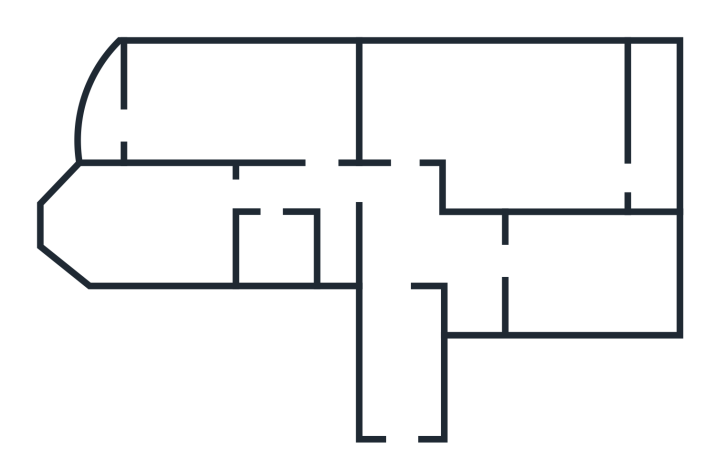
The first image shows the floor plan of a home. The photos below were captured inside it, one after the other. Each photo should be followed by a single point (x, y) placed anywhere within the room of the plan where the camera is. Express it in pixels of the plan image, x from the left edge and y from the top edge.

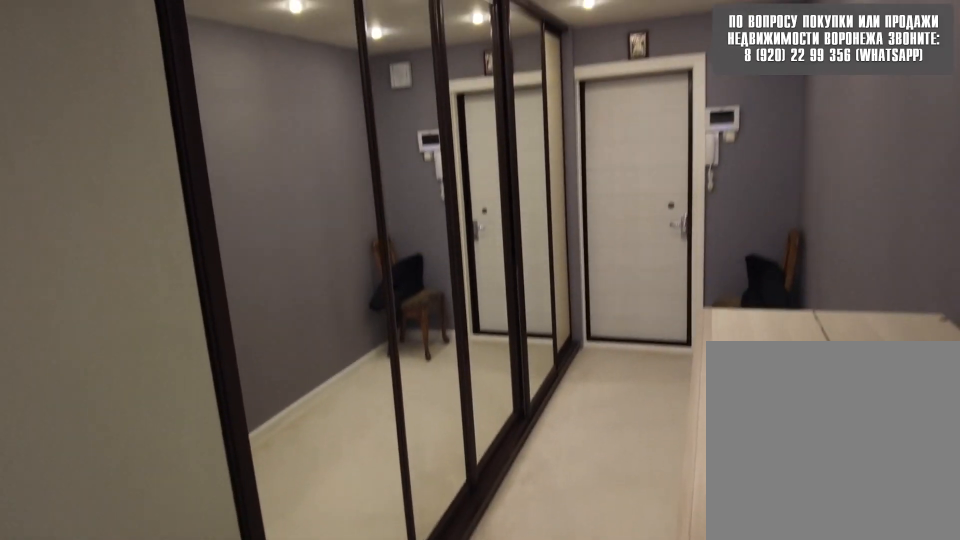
(406, 257)
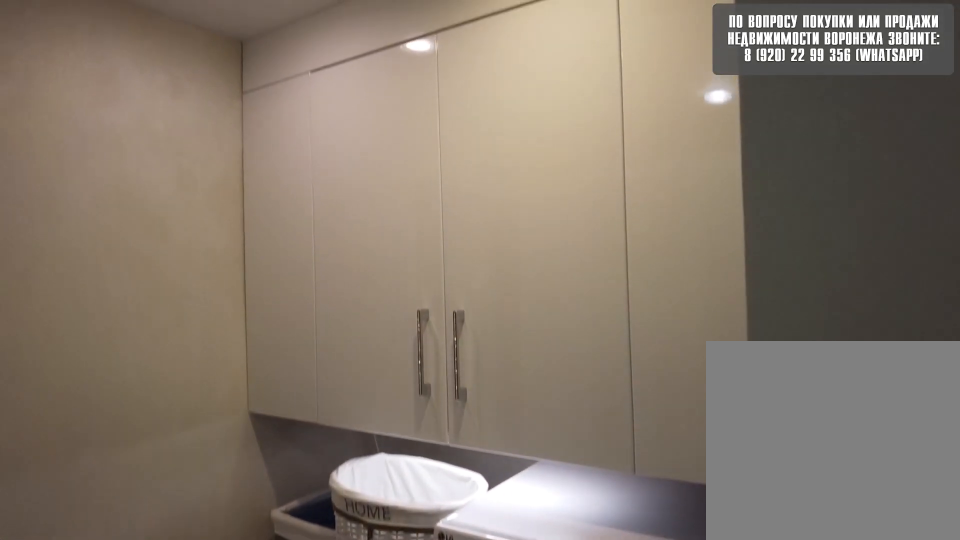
(481, 263)
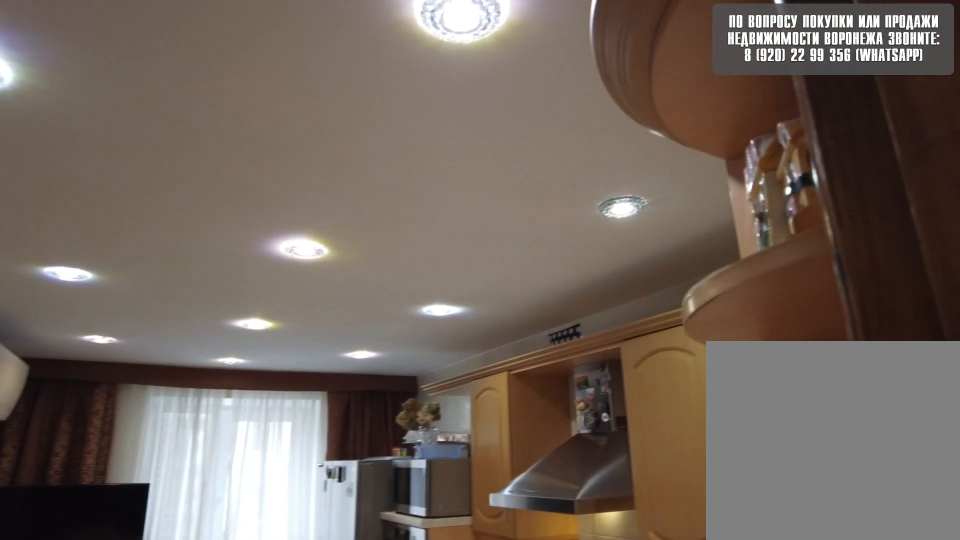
(563, 274)
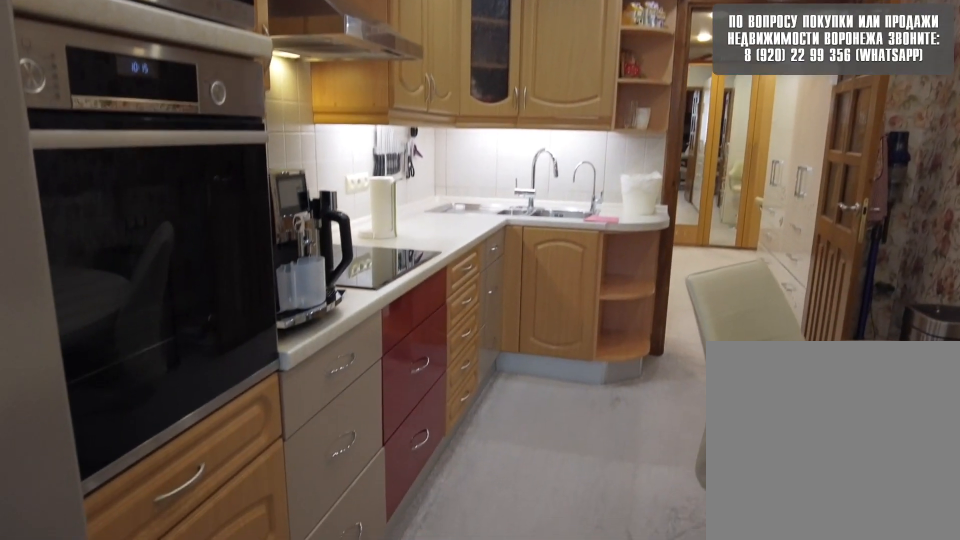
(563, 274)
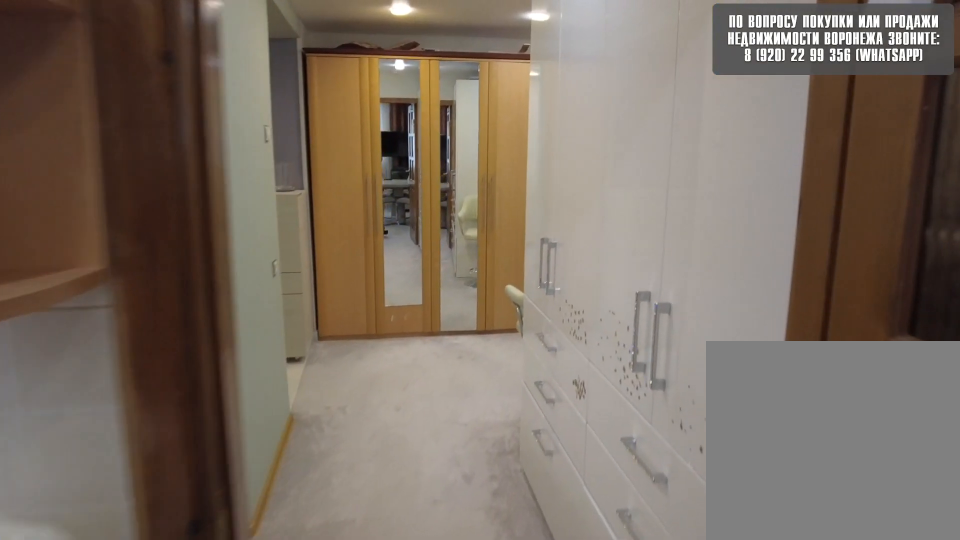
(485, 274)
